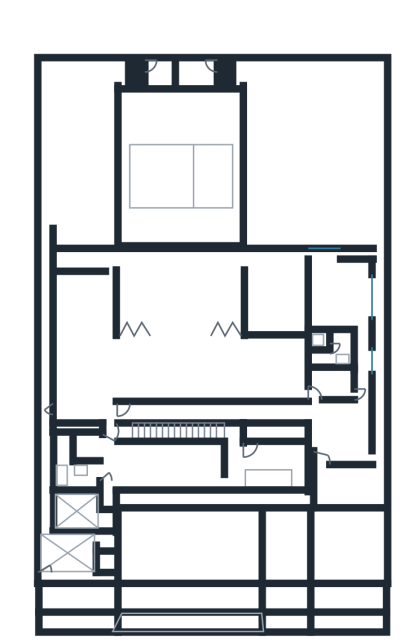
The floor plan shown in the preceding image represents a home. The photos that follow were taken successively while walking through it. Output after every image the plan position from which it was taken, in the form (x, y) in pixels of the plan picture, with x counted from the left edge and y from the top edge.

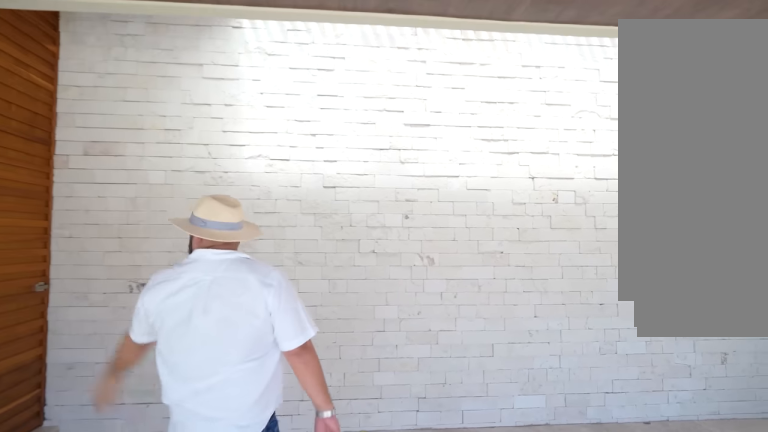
(150, 514)
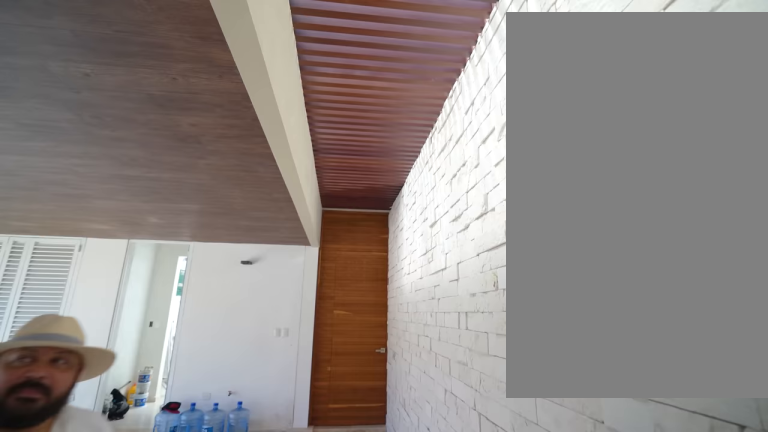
(167, 505)
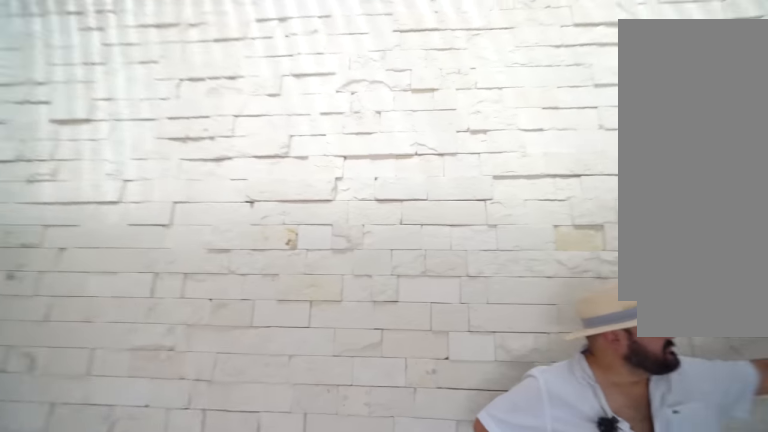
(195, 502)
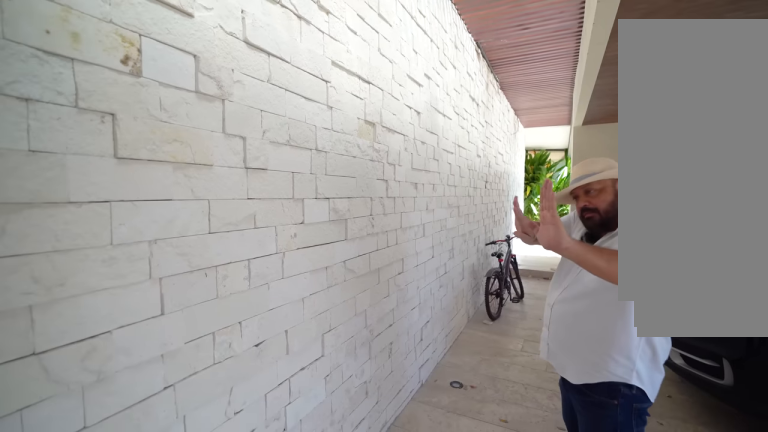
(156, 510)
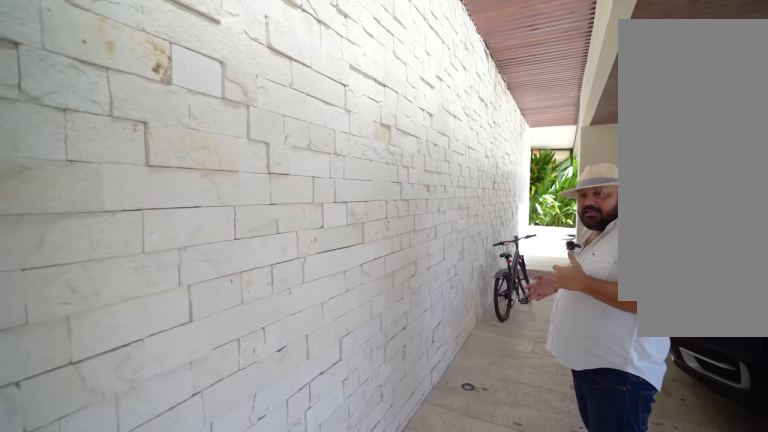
(155, 510)
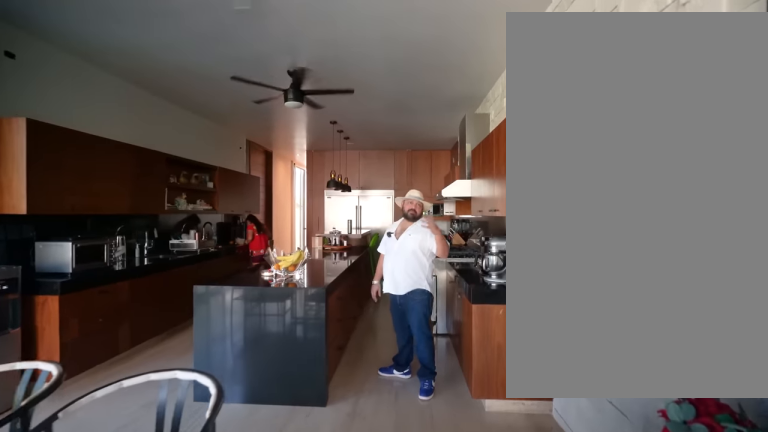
(71, 291)
